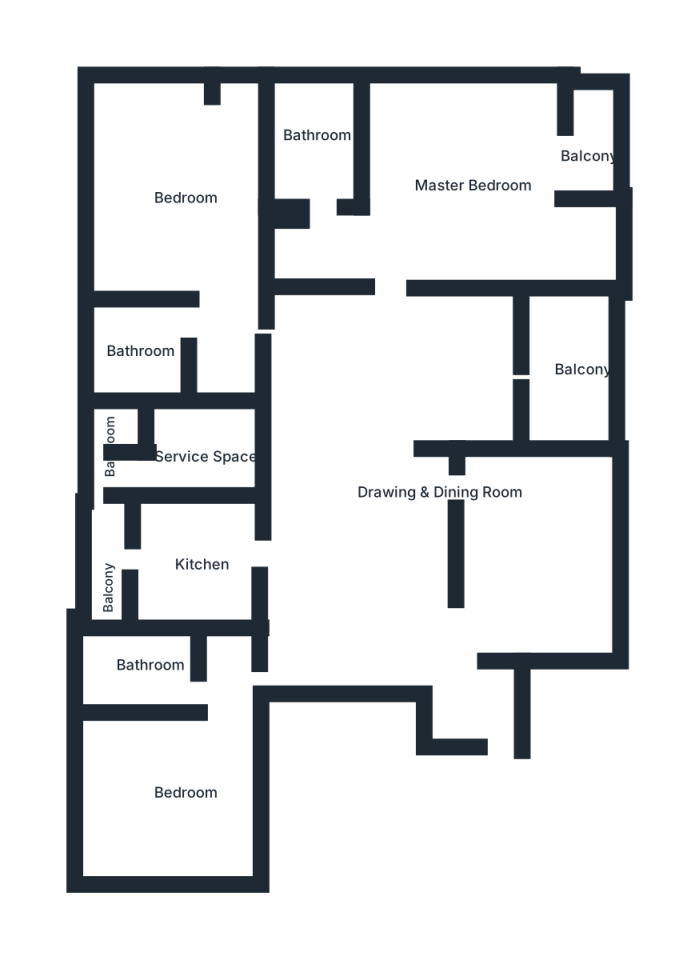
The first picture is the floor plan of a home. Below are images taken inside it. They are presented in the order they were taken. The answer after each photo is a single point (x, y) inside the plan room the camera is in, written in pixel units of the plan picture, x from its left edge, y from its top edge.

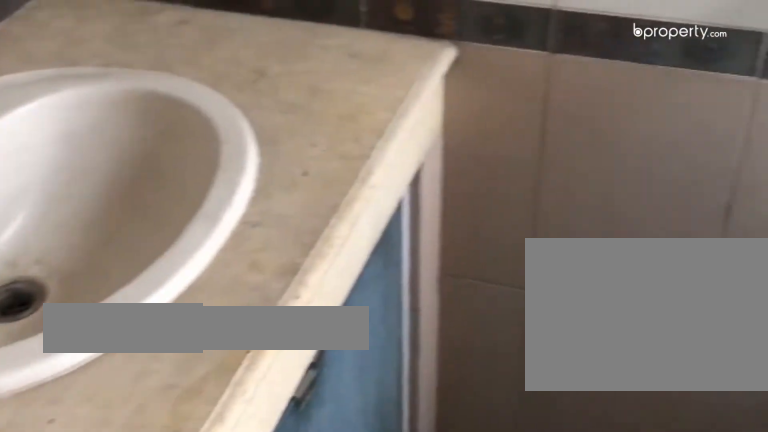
(141, 345)
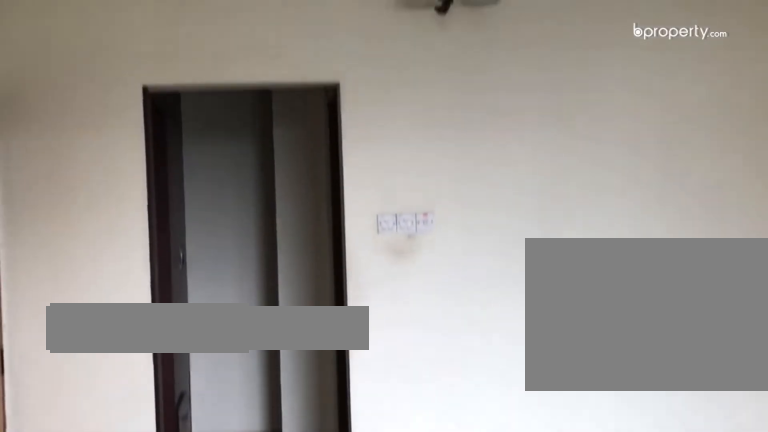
(506, 172)
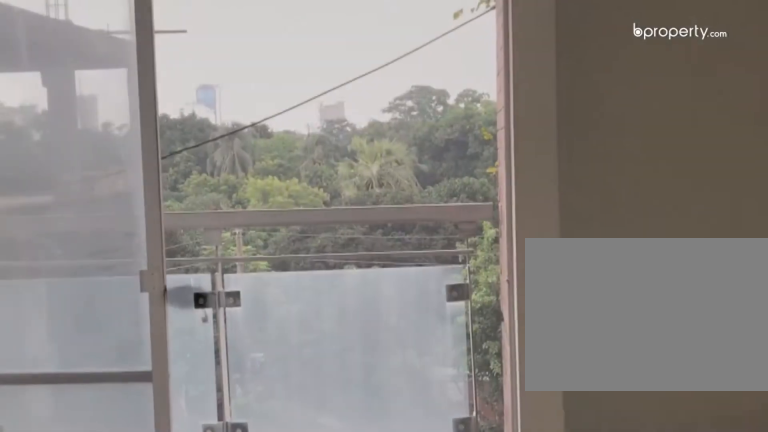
(506, 172)
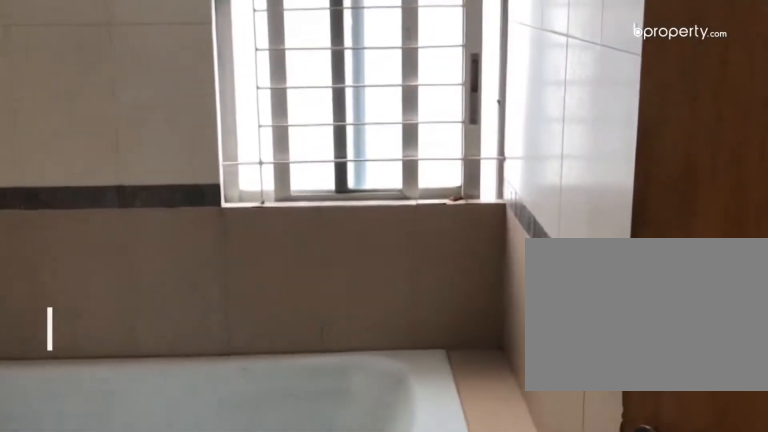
(322, 141)
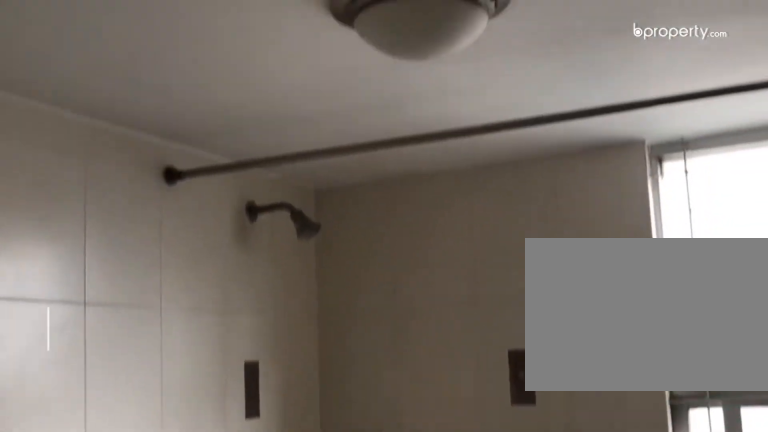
(322, 148)
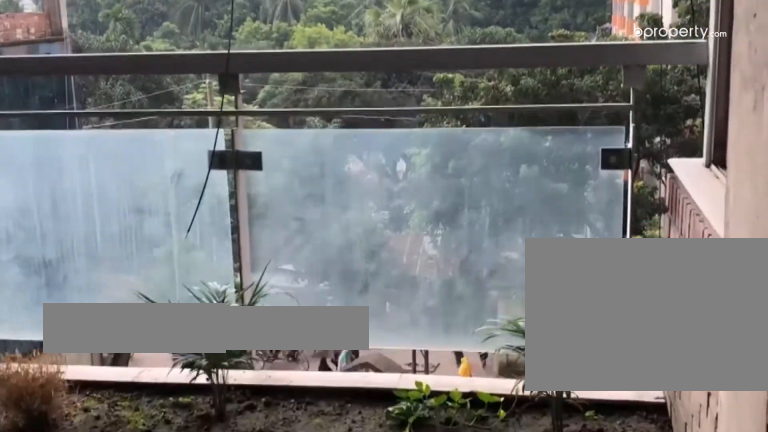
(564, 371)
